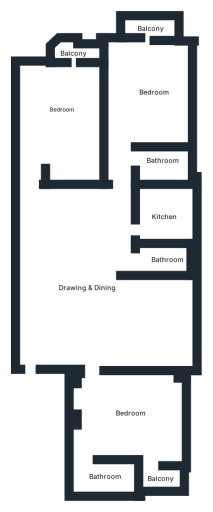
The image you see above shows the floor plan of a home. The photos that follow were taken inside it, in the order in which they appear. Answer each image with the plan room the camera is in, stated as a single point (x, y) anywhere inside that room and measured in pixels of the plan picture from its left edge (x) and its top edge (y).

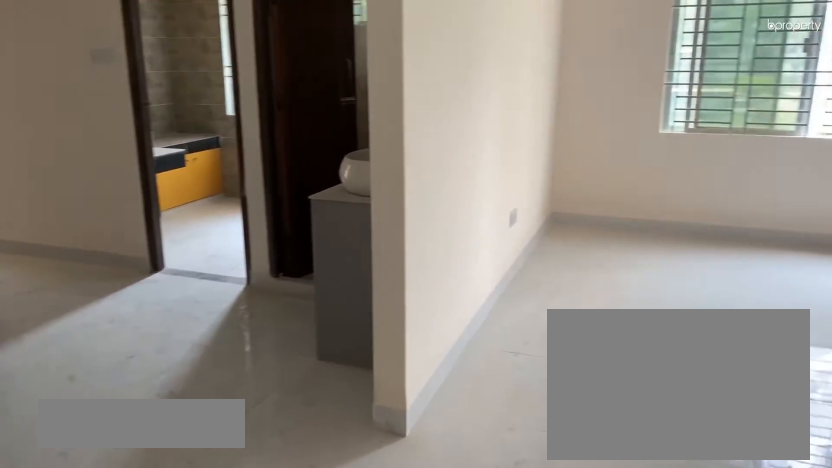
(92, 309)
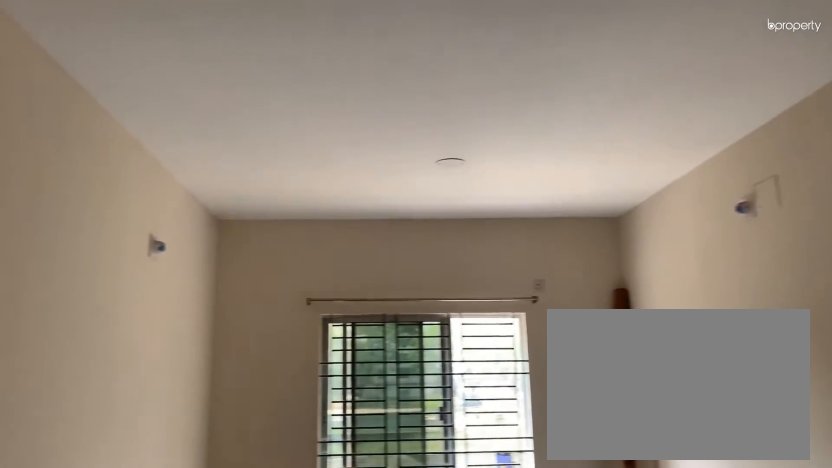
(92, 309)
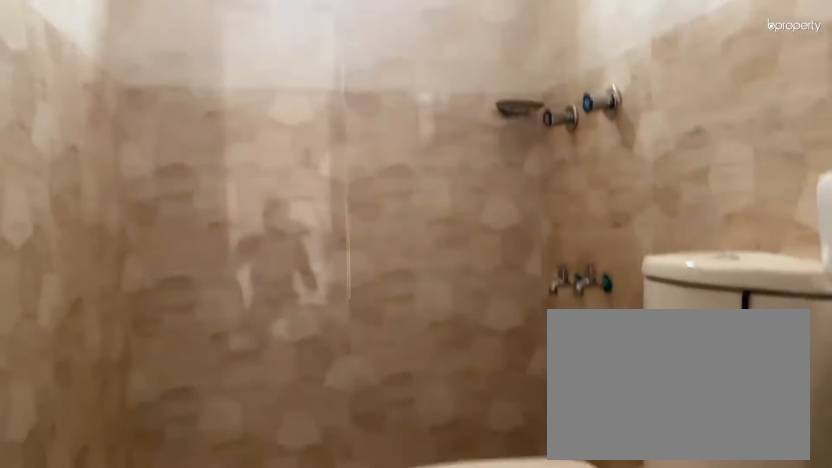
(163, 260)
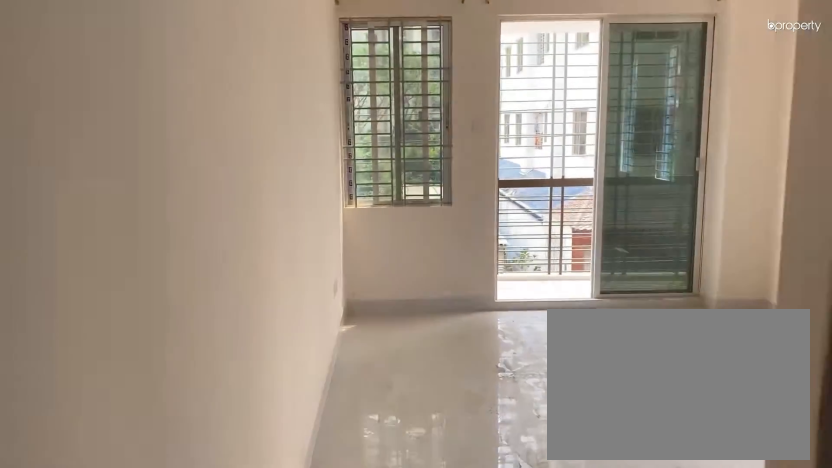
(148, 80)
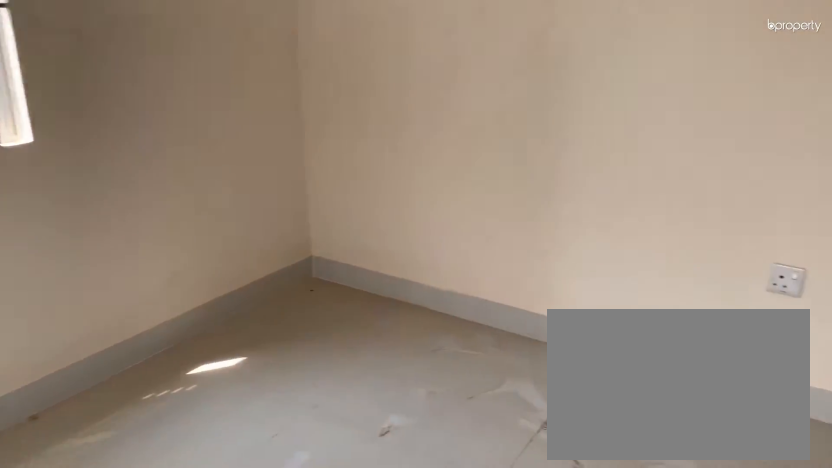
(148, 80)
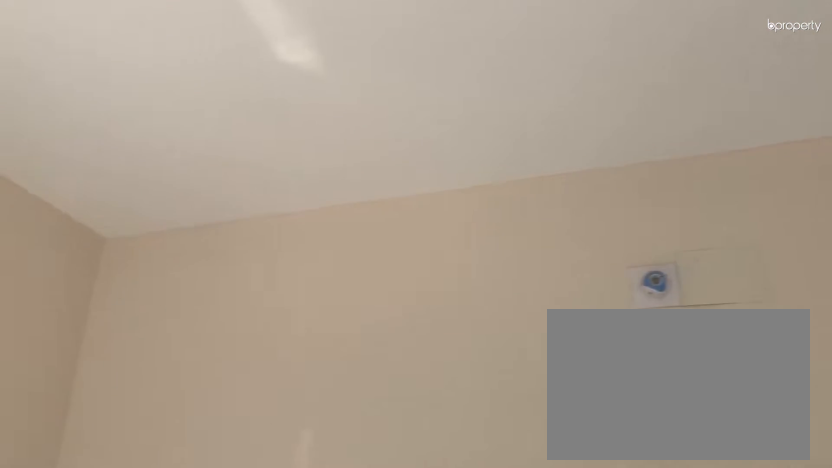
(148, 80)
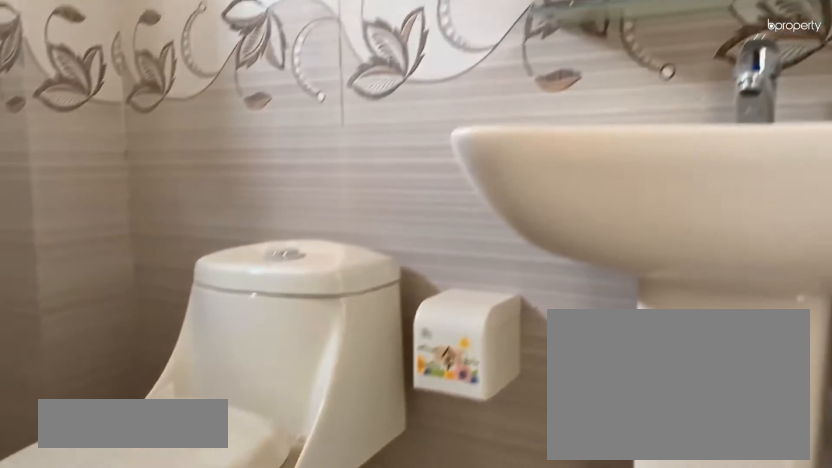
(160, 165)
